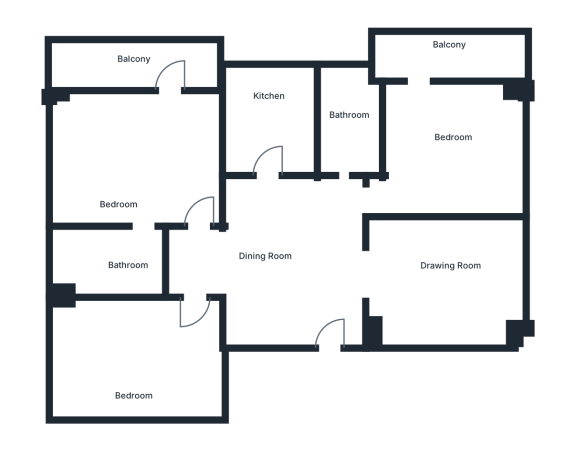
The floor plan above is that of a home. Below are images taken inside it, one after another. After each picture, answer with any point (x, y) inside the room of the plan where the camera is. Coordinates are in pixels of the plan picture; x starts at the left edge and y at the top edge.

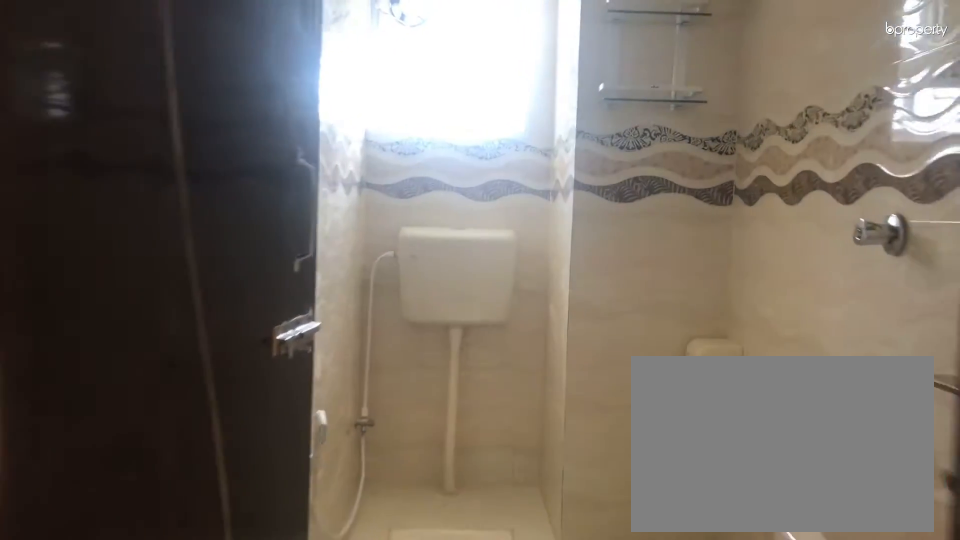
(351, 127)
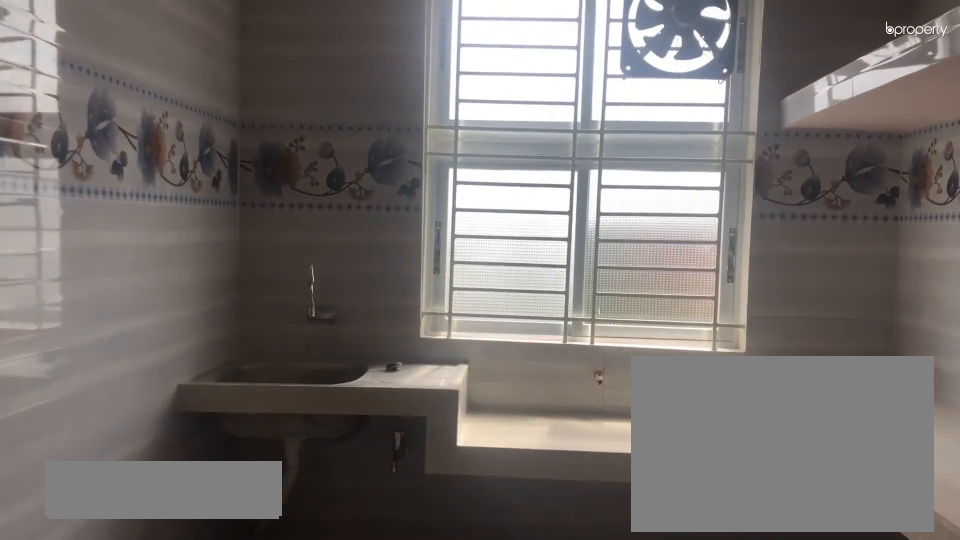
(267, 107)
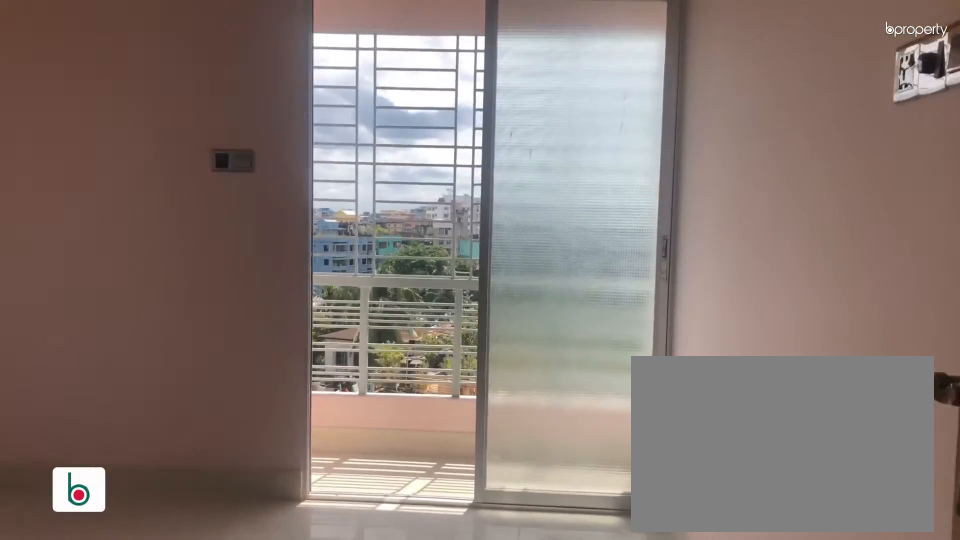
(123, 164)
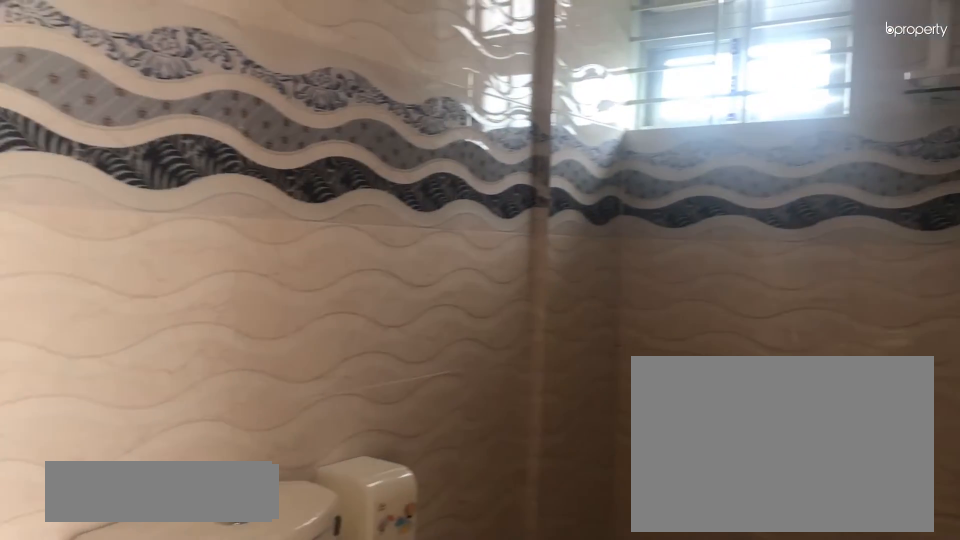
(117, 257)
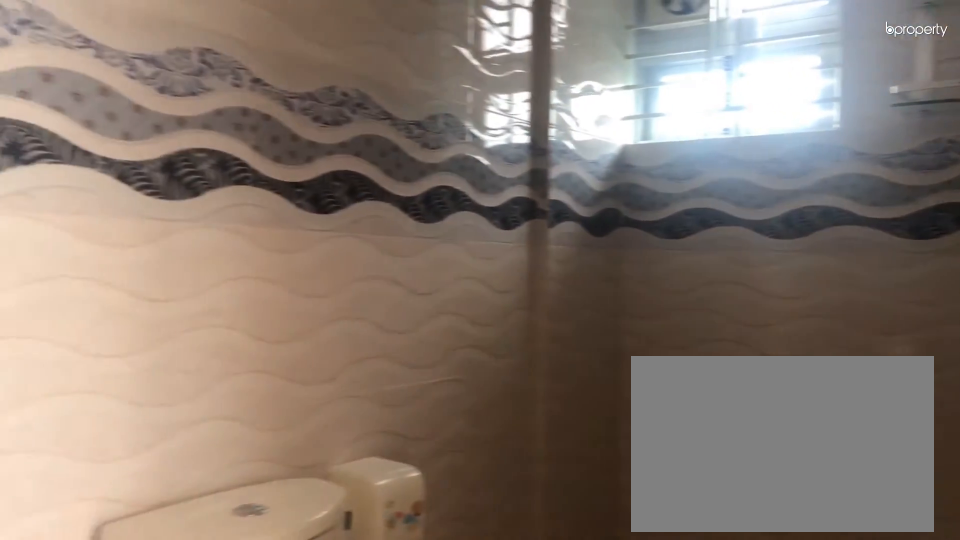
(117, 257)
